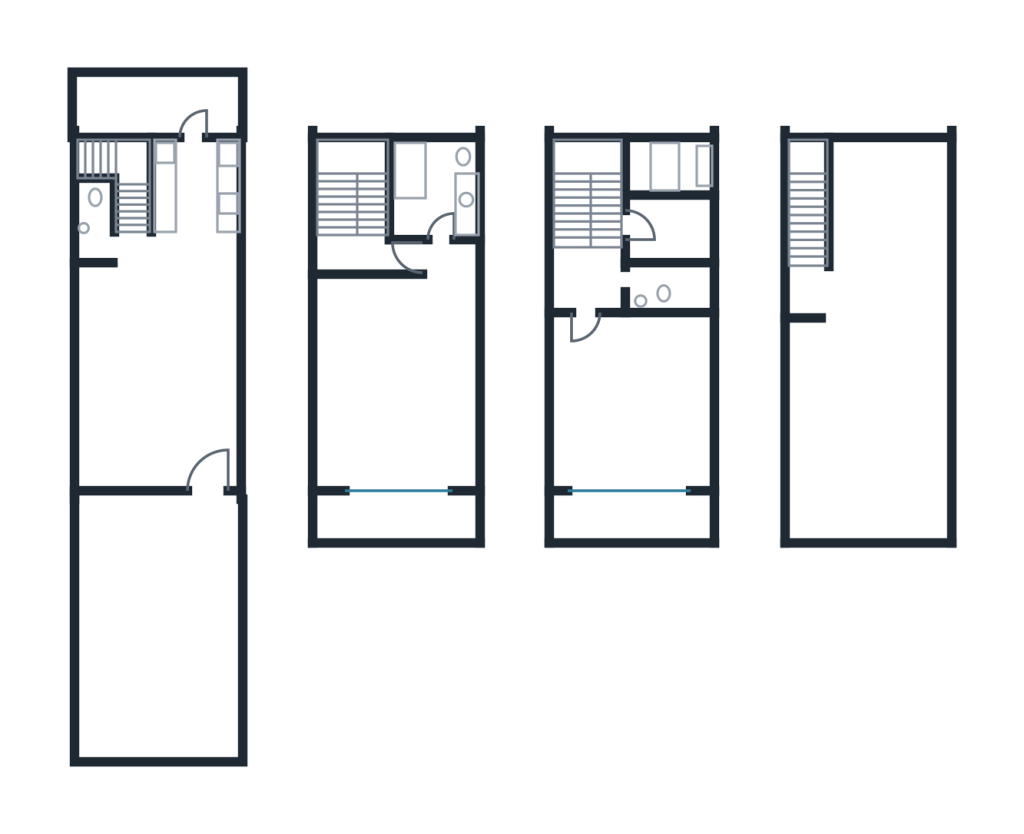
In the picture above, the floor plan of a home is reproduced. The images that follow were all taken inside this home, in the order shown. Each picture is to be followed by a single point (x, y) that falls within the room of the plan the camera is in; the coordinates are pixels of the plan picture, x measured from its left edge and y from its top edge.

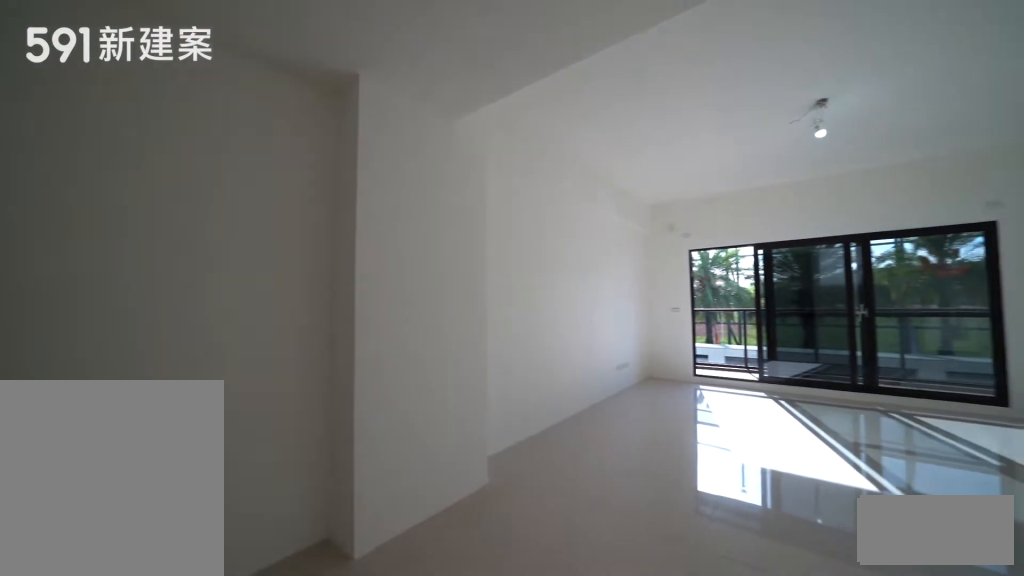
(397, 377)
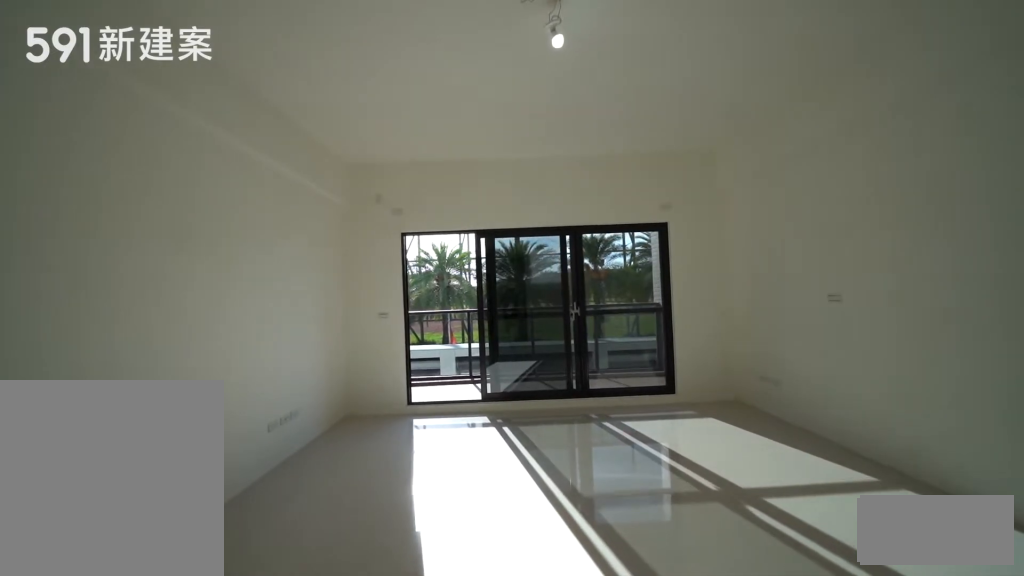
(397, 377)
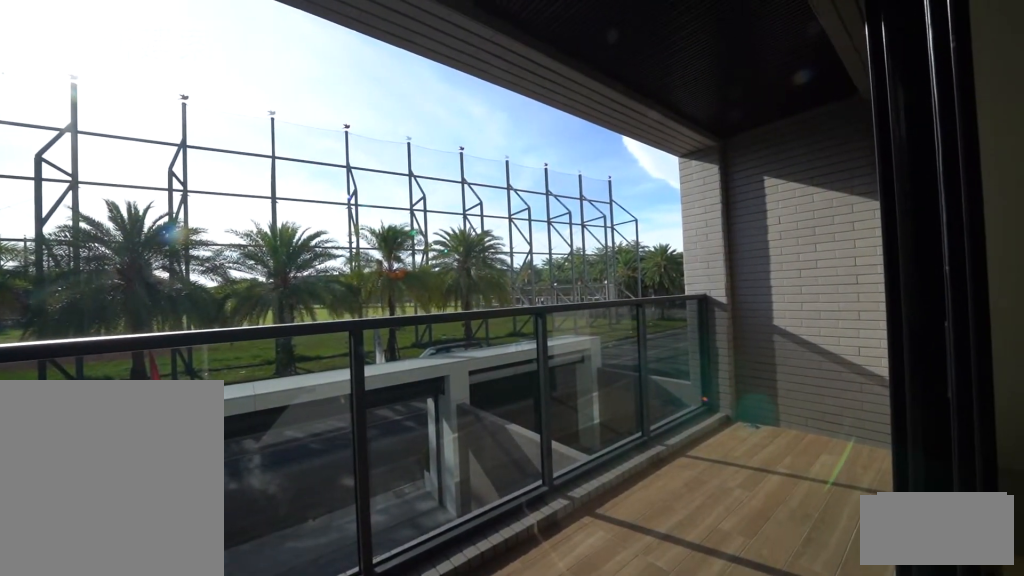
(395, 524)
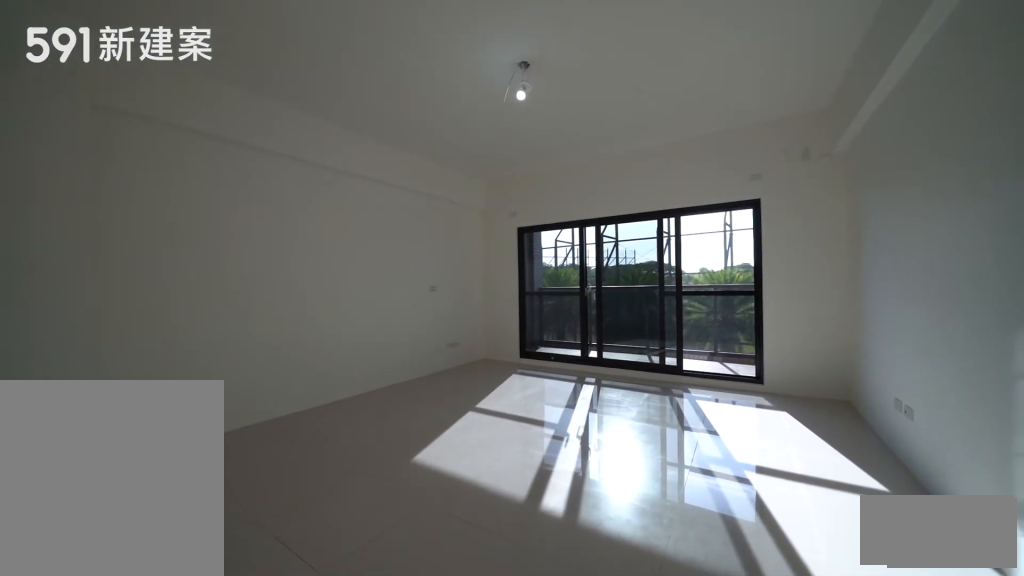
(635, 409)
